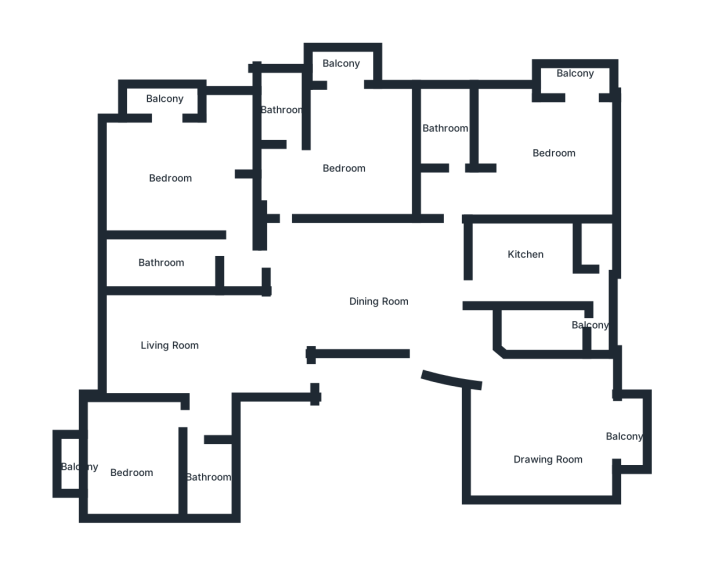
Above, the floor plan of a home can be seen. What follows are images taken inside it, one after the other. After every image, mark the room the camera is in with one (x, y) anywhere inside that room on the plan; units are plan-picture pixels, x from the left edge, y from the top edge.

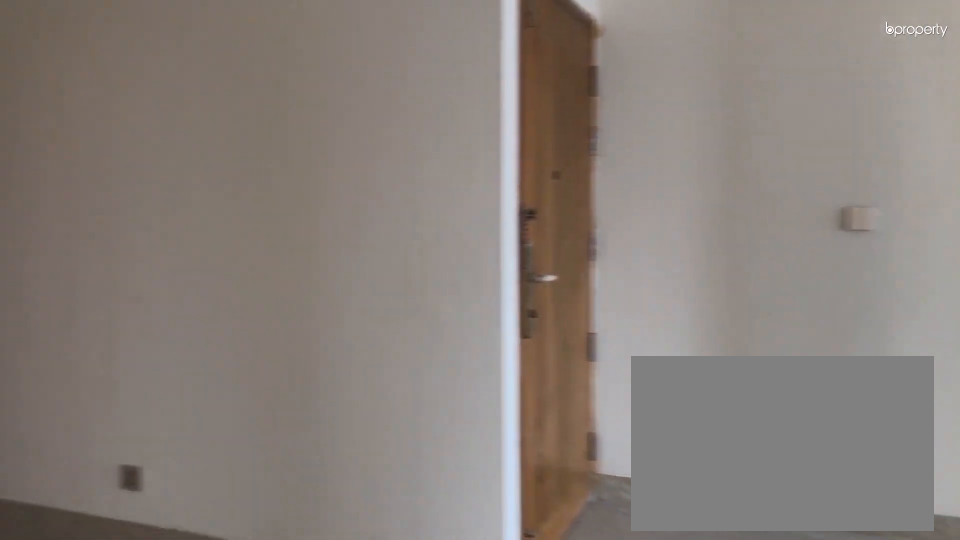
(411, 308)
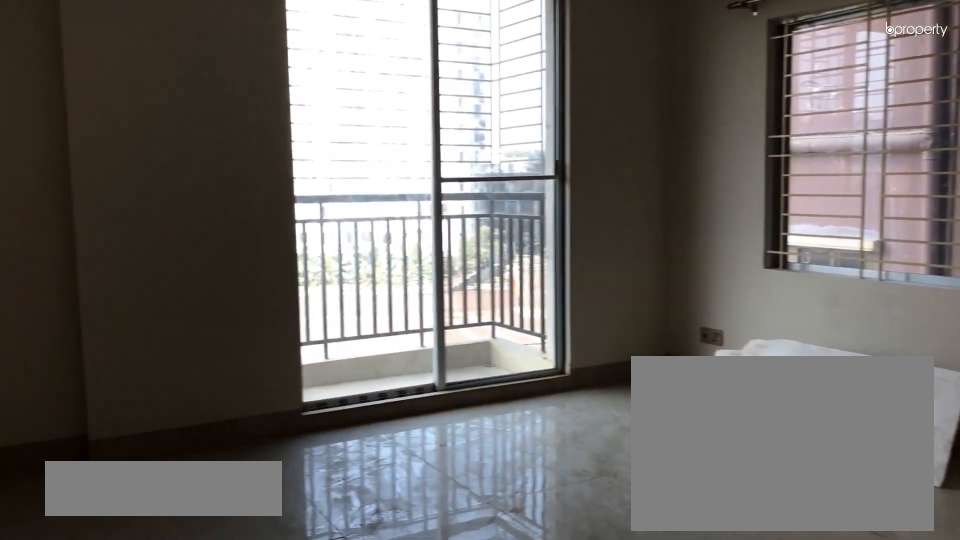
(550, 427)
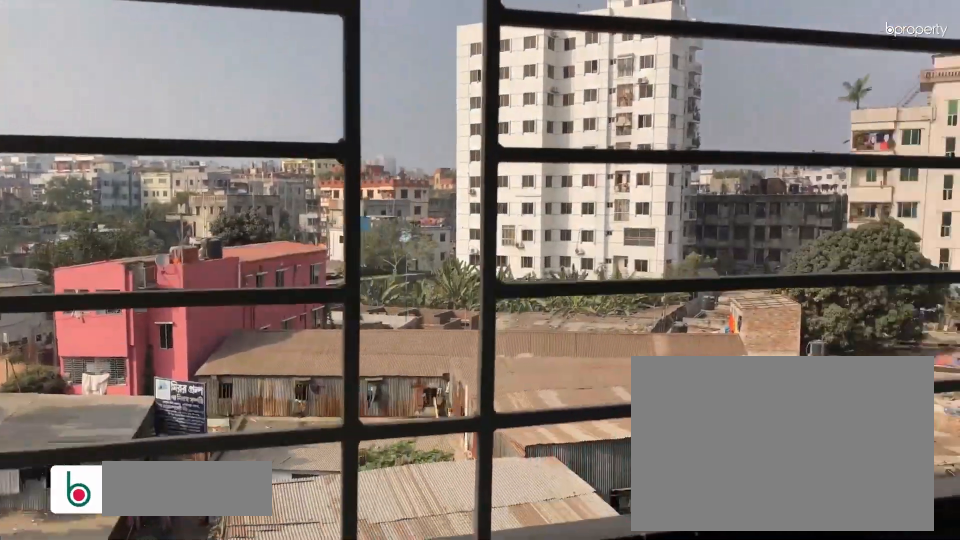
(633, 429)
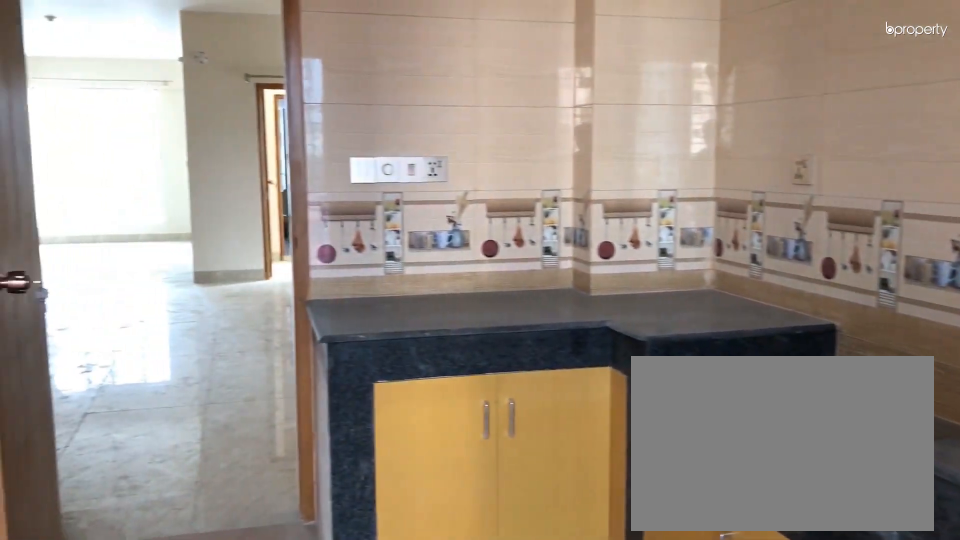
(521, 260)
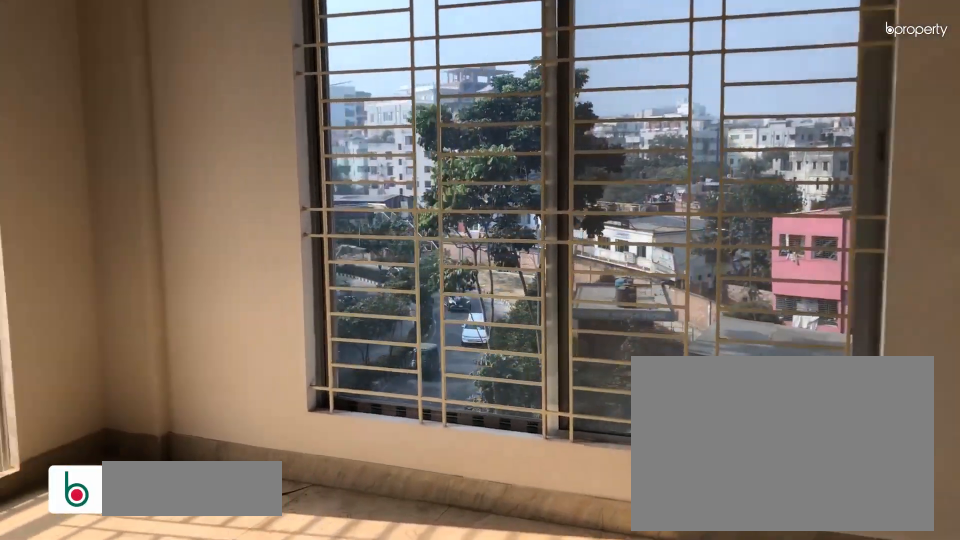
(556, 149)
